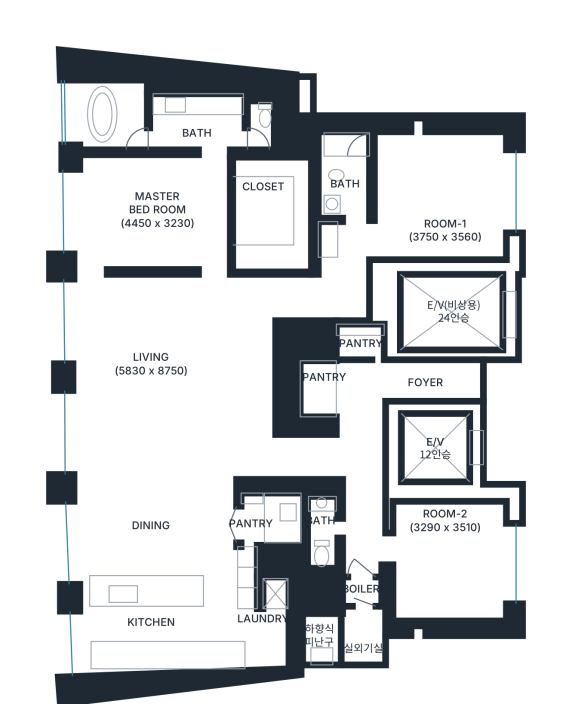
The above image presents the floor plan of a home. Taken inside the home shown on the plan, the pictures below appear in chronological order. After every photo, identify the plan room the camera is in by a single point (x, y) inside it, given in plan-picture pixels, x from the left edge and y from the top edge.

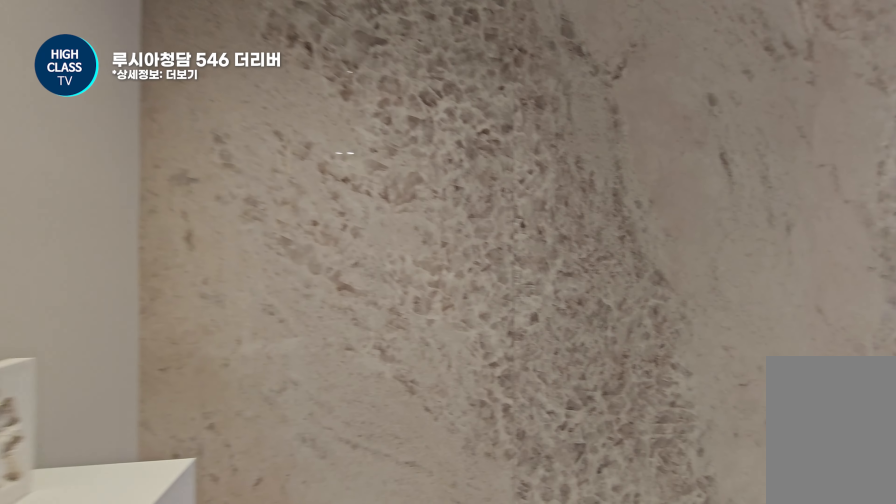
(320, 294)
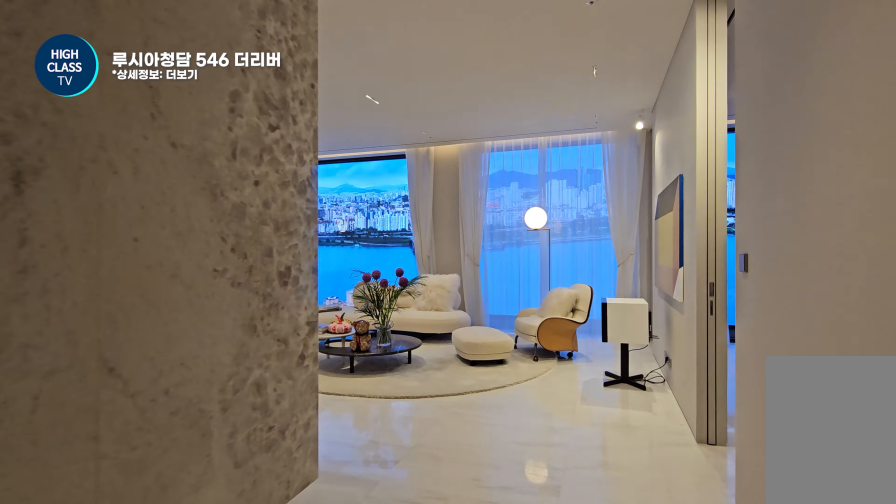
(320, 294)
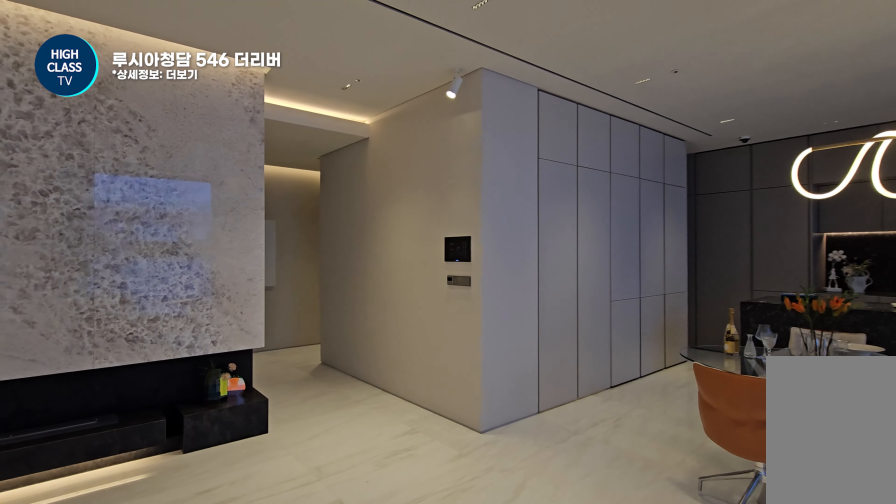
(171, 371)
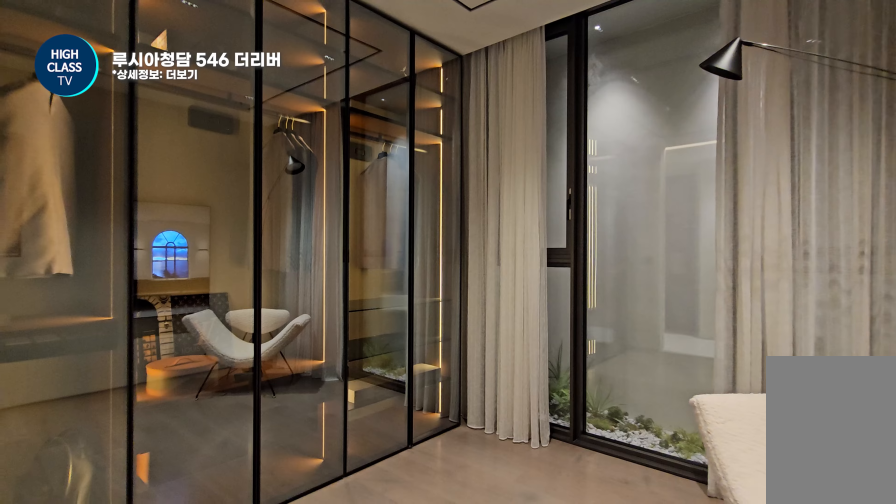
(447, 559)
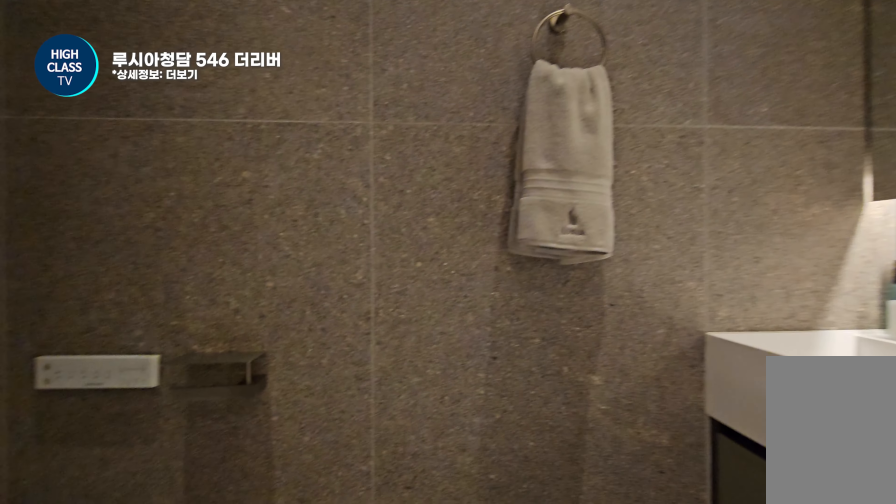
(323, 527)
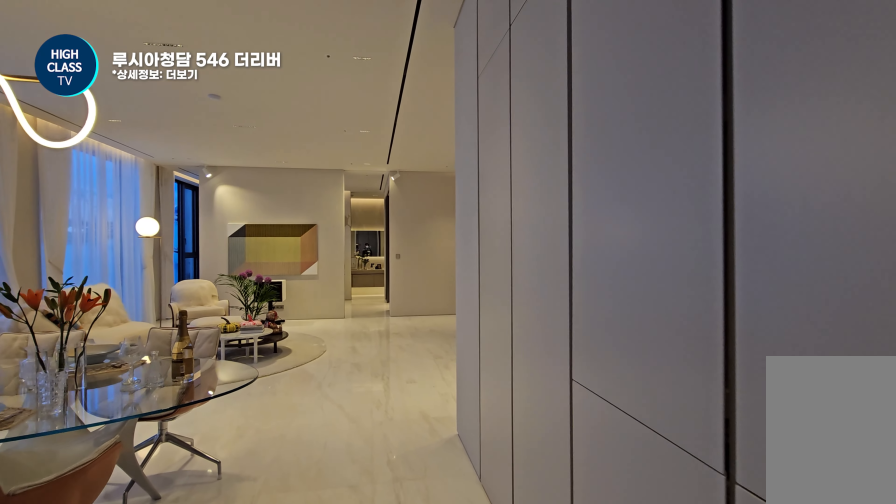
(178, 556)
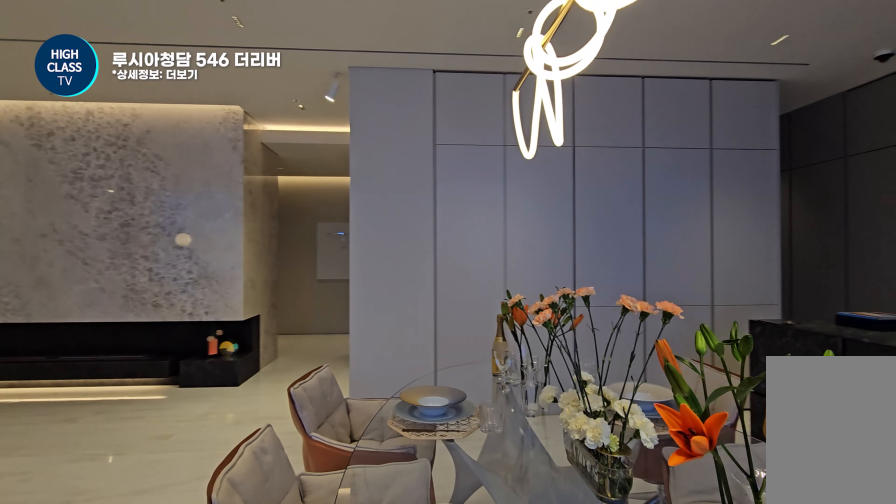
(180, 556)
